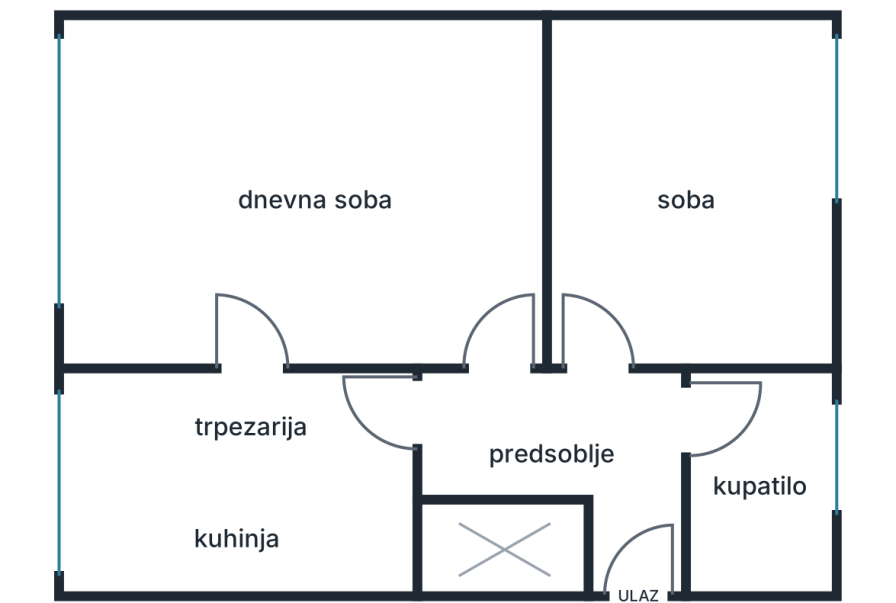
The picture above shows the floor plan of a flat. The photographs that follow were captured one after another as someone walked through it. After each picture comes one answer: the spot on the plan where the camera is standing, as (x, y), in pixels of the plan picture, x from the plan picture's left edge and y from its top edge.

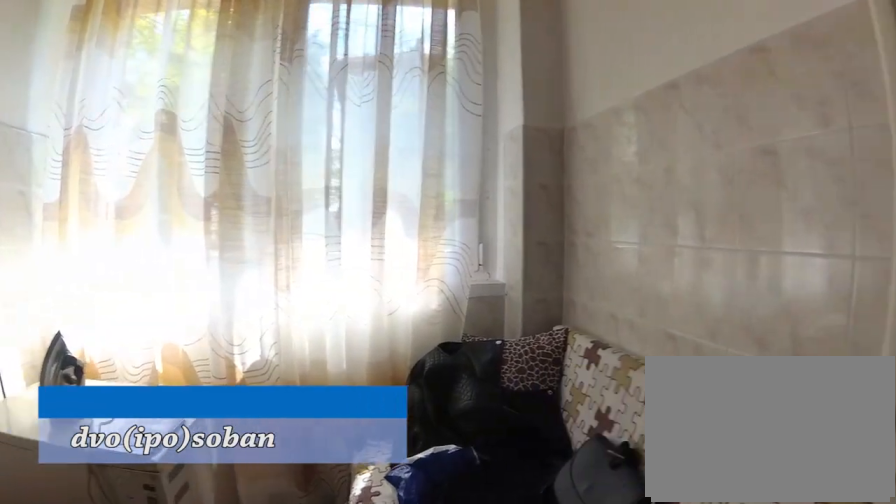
(177, 434)
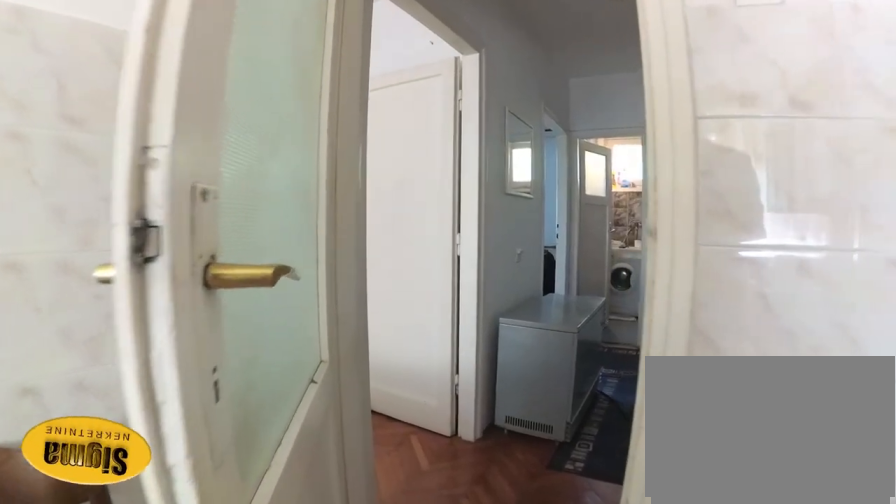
(273, 432)
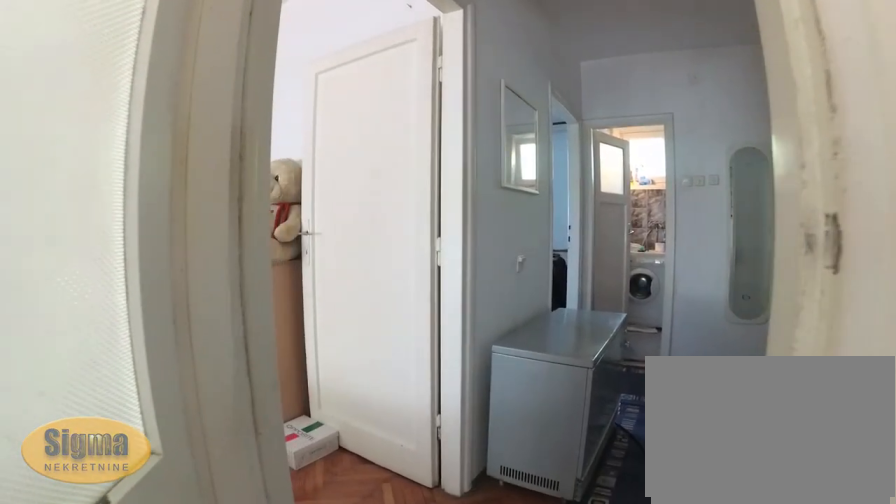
(333, 433)
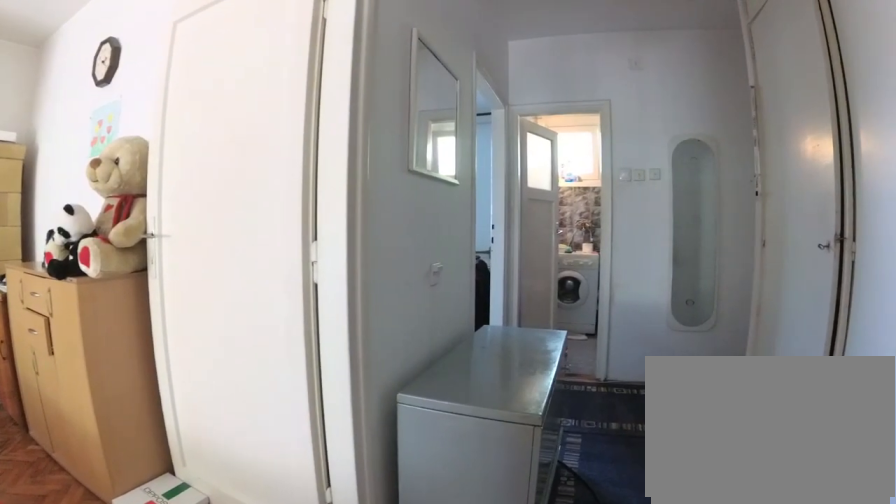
(409, 433)
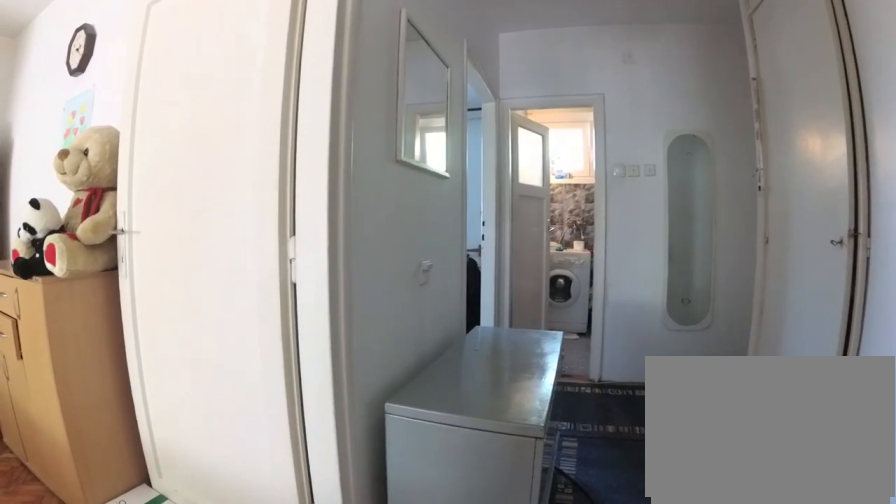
(429, 433)
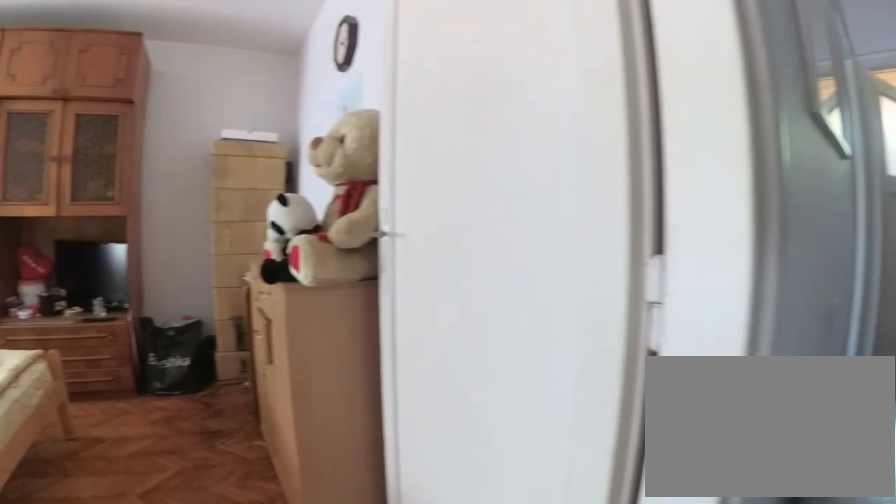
(469, 420)
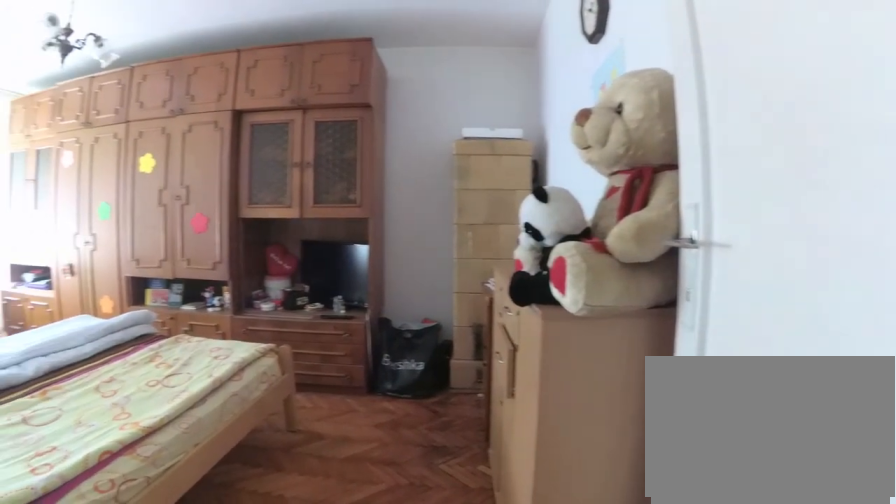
(496, 403)
